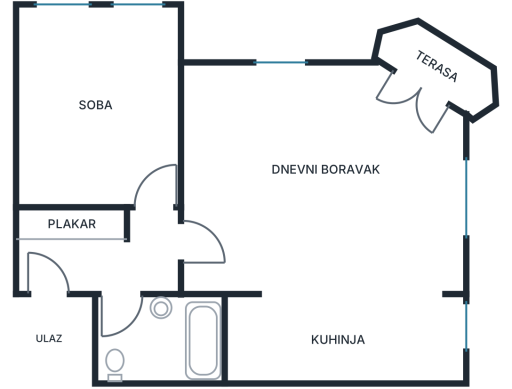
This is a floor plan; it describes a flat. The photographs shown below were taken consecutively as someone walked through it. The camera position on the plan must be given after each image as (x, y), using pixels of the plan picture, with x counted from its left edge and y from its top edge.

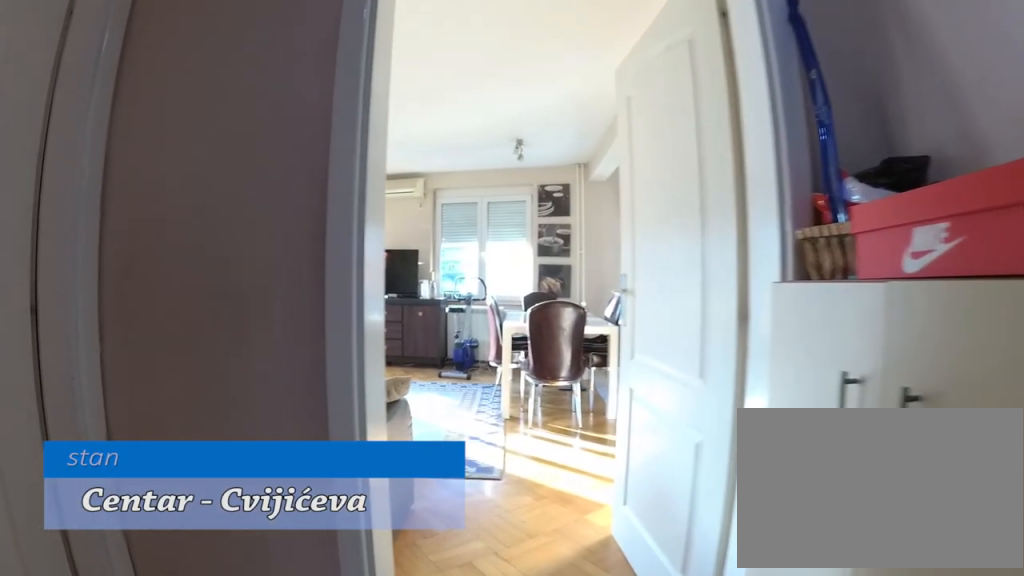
(134, 257)
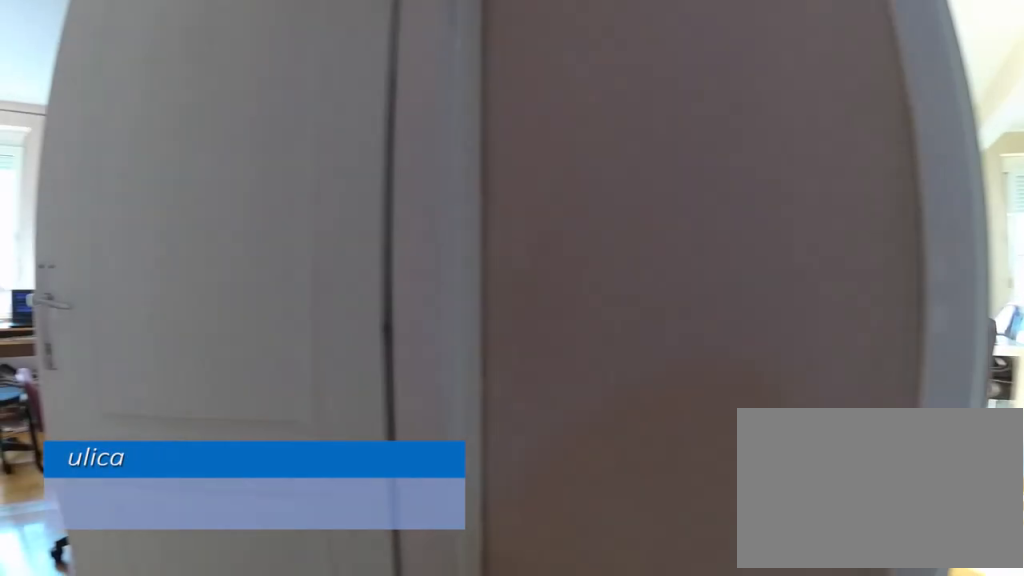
(143, 253)
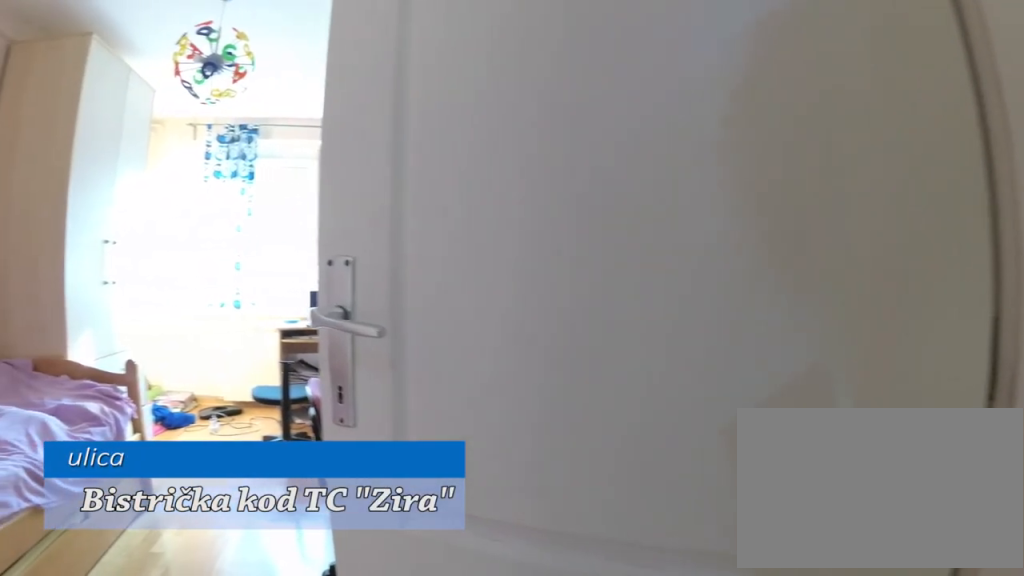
(145, 243)
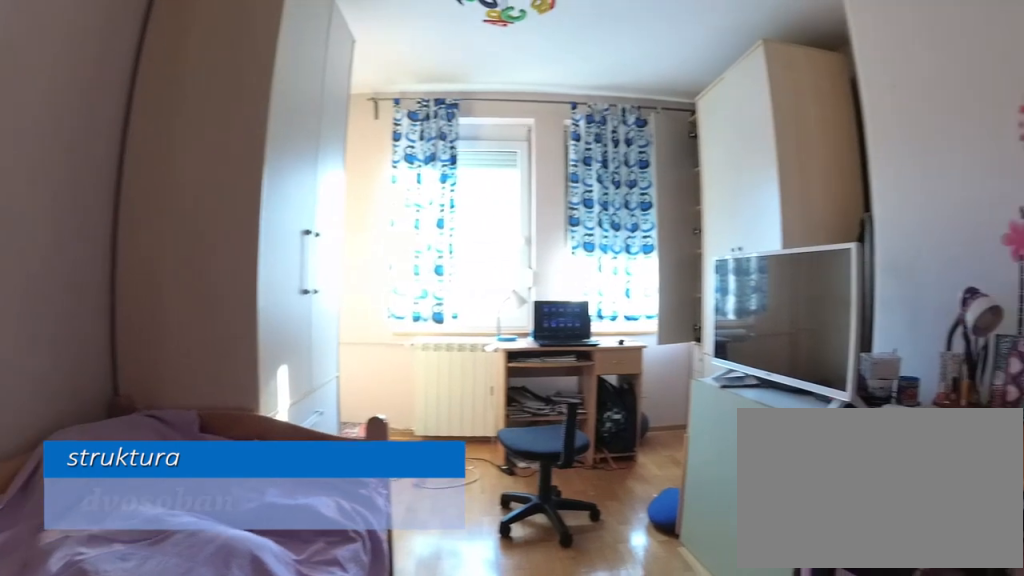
(85, 156)
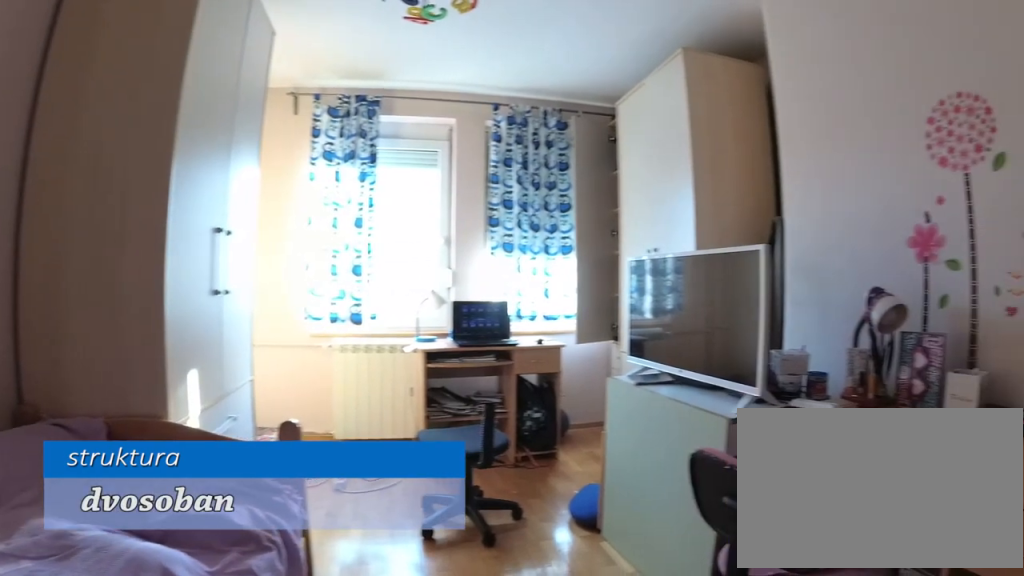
(83, 153)
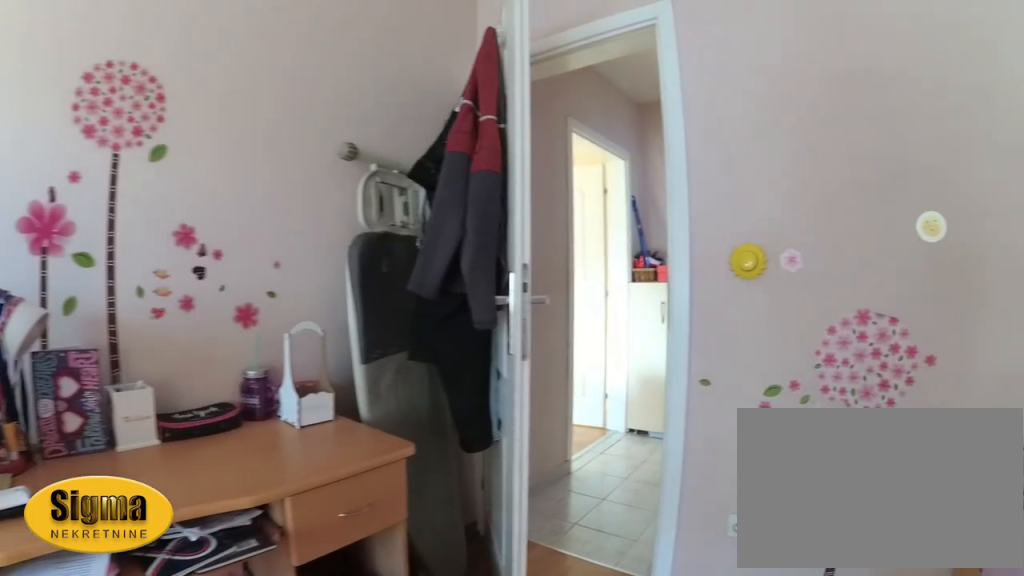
(97, 99)
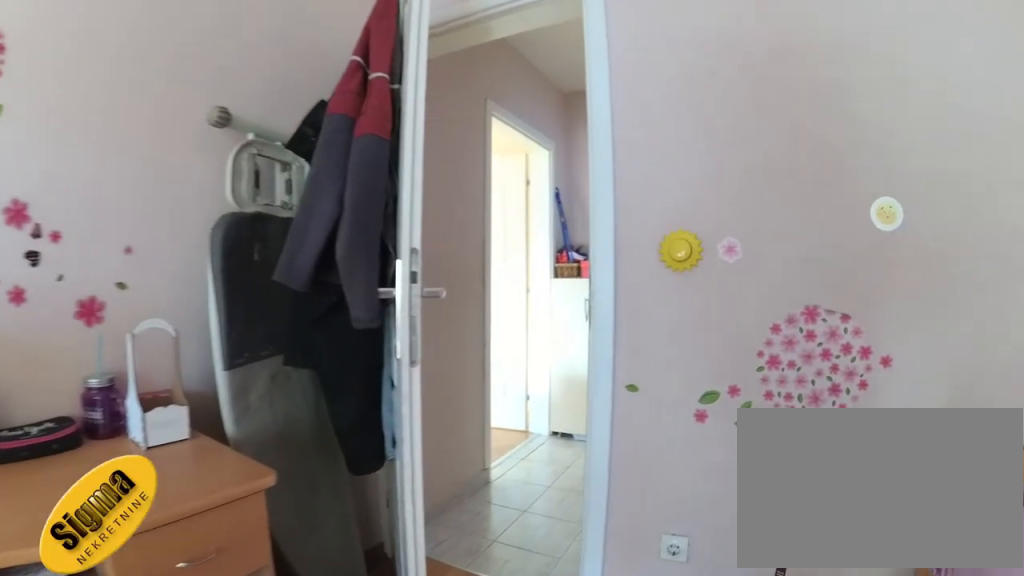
(107, 116)
